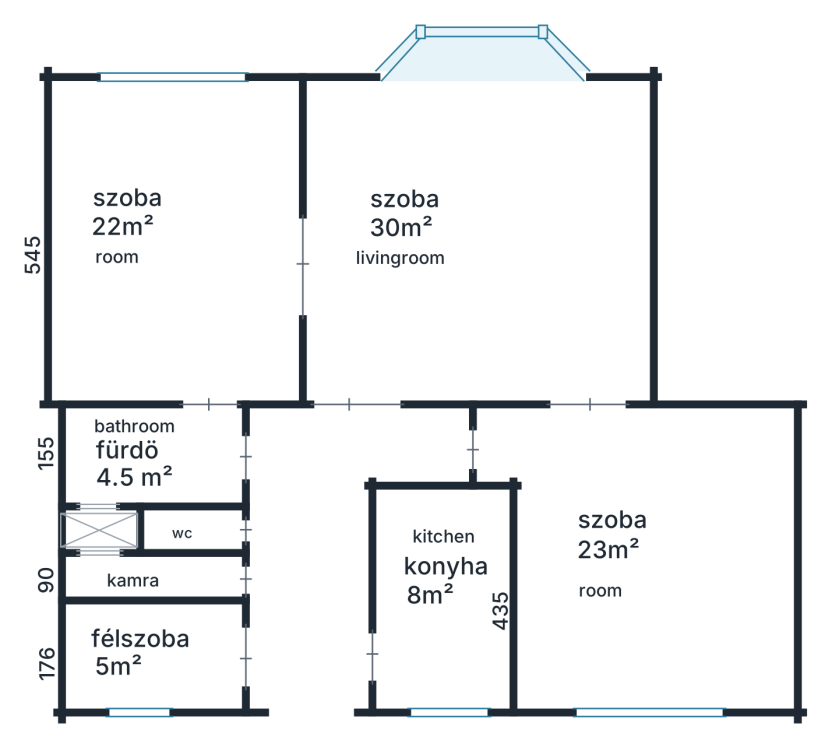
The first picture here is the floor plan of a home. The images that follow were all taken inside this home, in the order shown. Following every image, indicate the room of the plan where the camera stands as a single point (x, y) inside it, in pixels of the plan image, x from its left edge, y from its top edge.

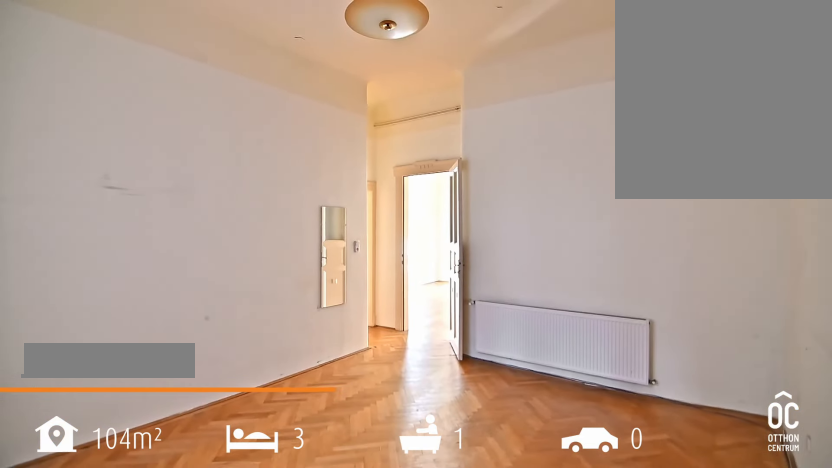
(655, 563)
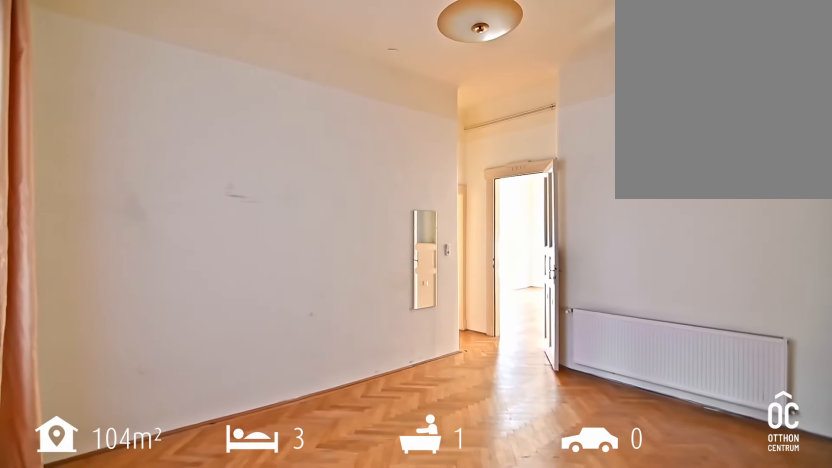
(655, 563)
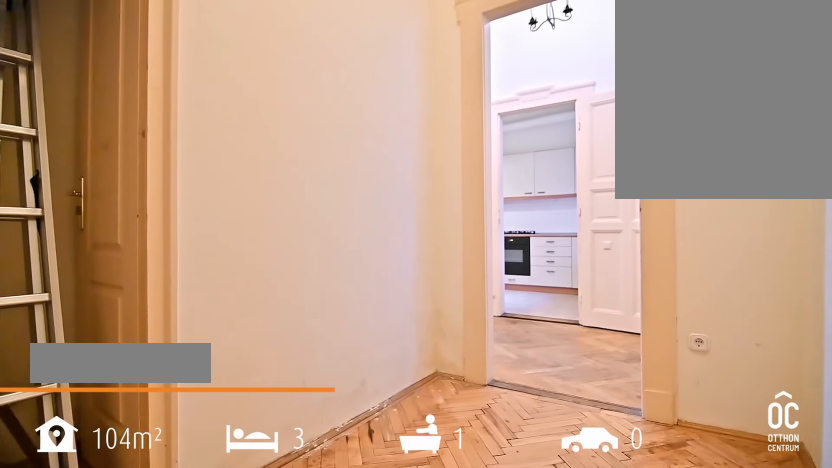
(152, 653)
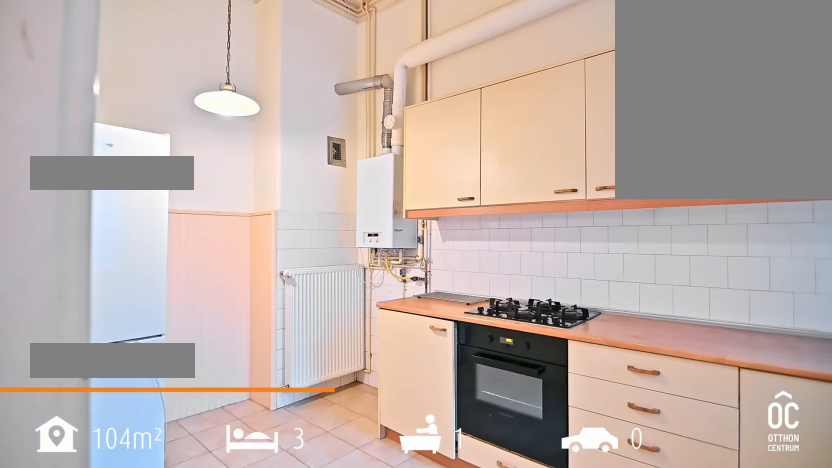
(442, 603)
